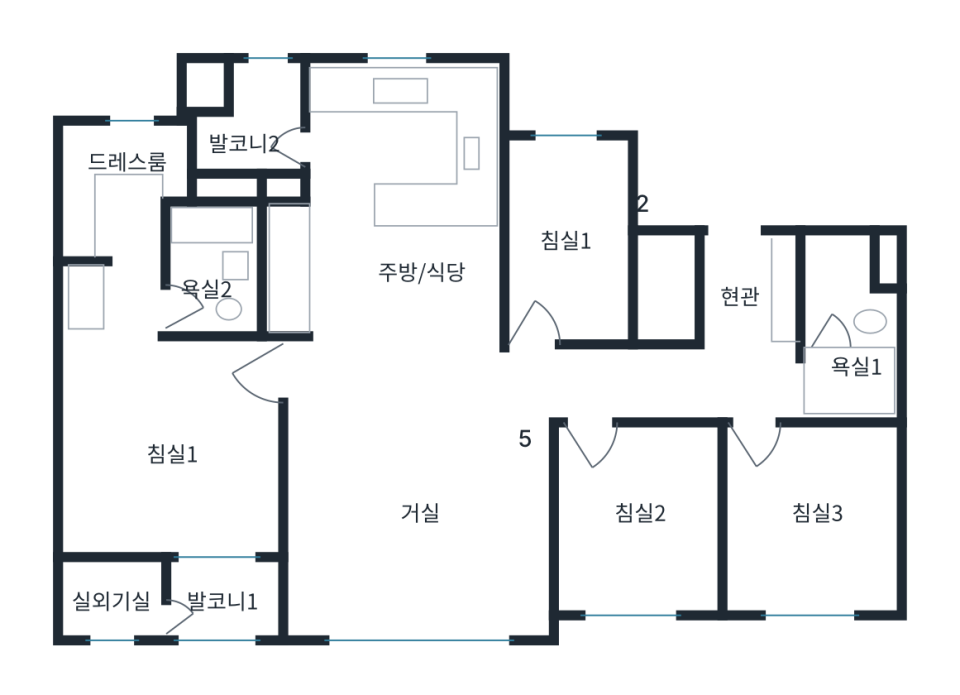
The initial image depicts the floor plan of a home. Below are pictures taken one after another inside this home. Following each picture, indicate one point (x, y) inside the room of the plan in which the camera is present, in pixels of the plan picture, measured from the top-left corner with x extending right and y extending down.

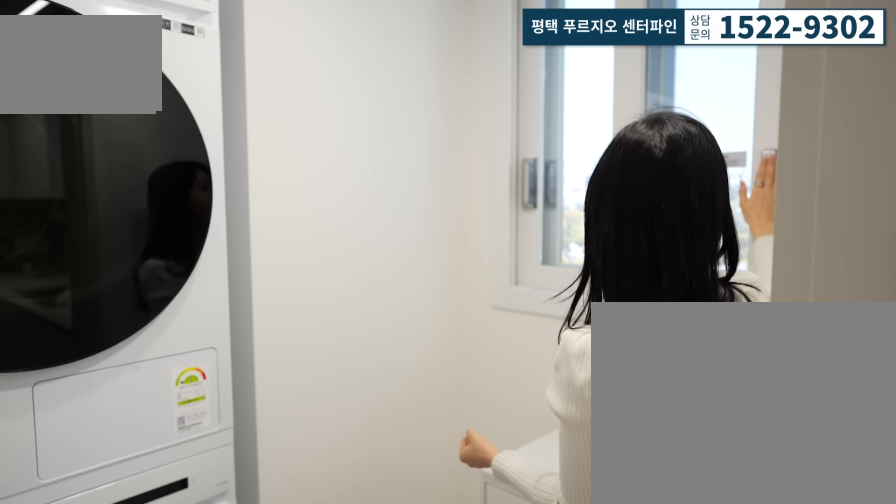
(211, 122)
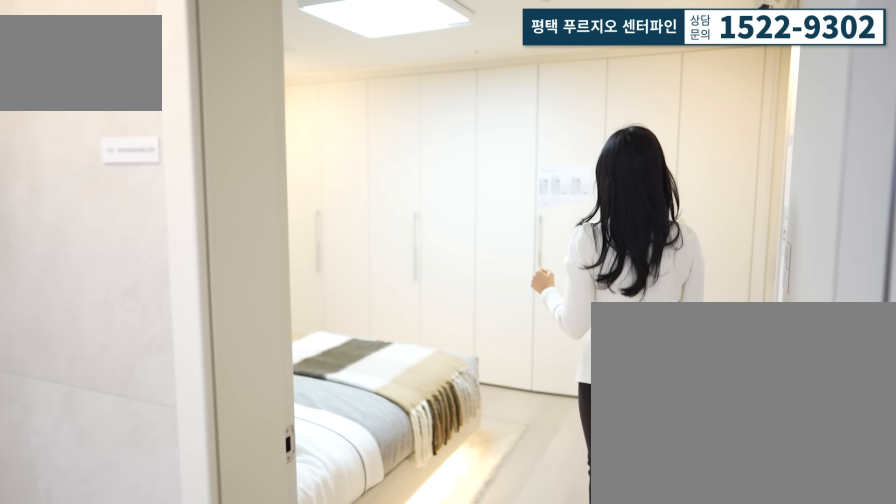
(172, 452)
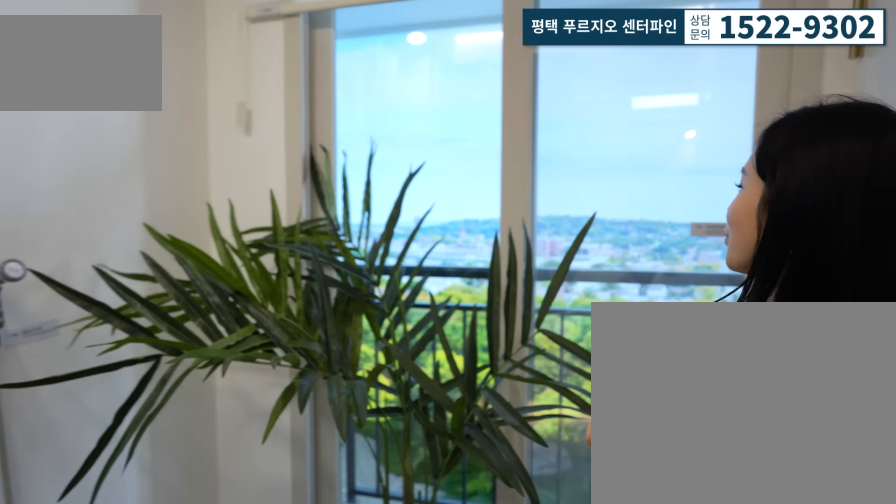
(210, 602)
